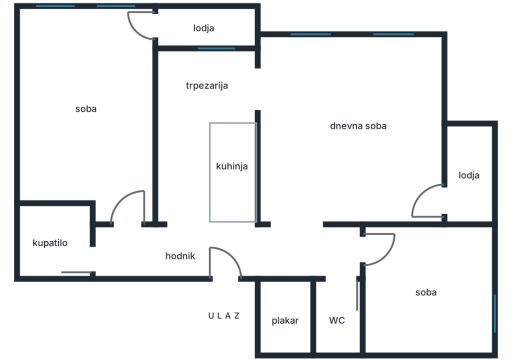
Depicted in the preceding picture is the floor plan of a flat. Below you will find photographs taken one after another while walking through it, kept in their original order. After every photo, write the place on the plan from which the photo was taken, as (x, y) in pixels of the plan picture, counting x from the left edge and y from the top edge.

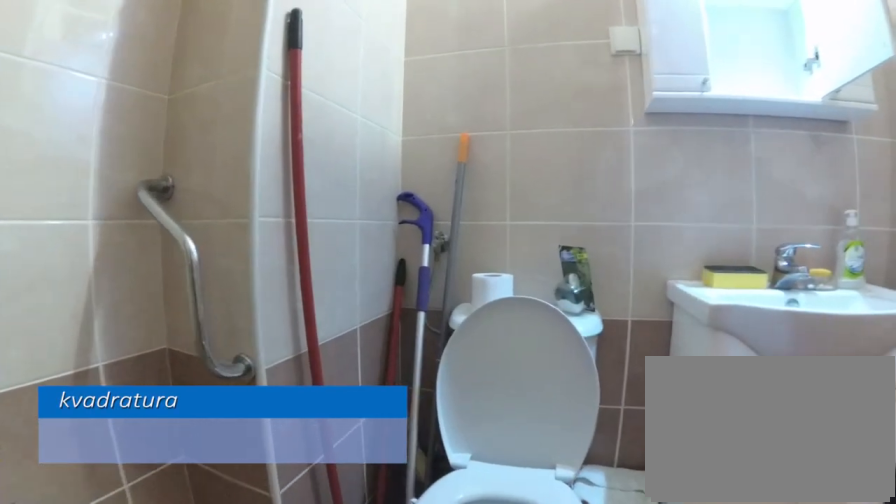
(59, 250)
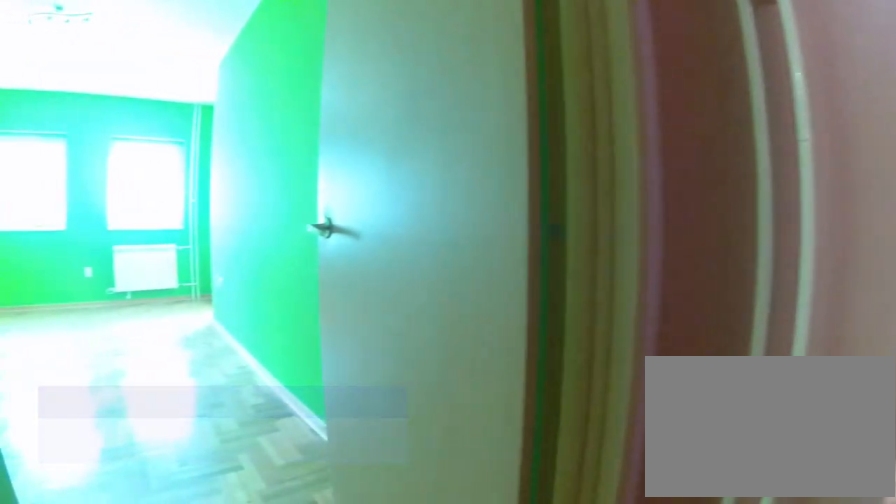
(106, 253)
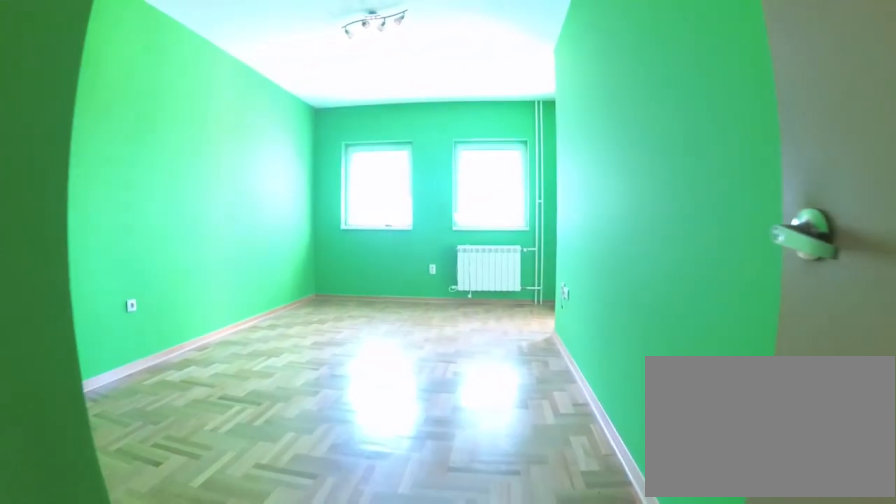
(130, 241)
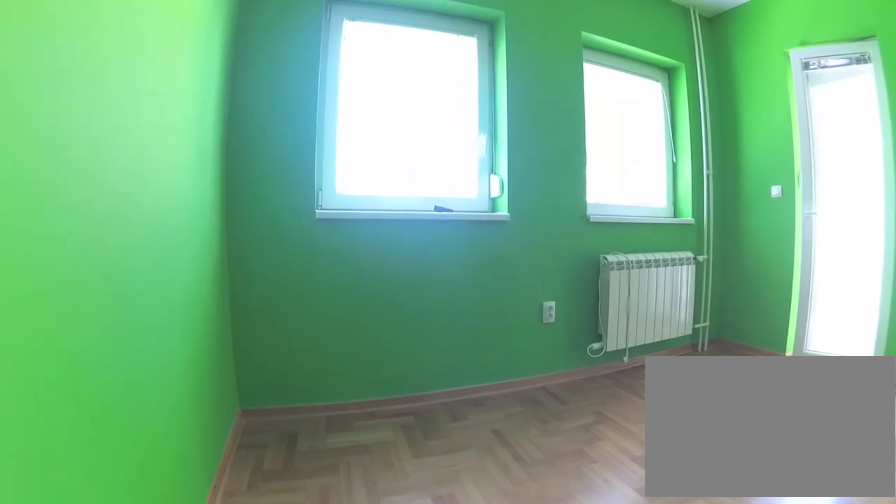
(50, 99)
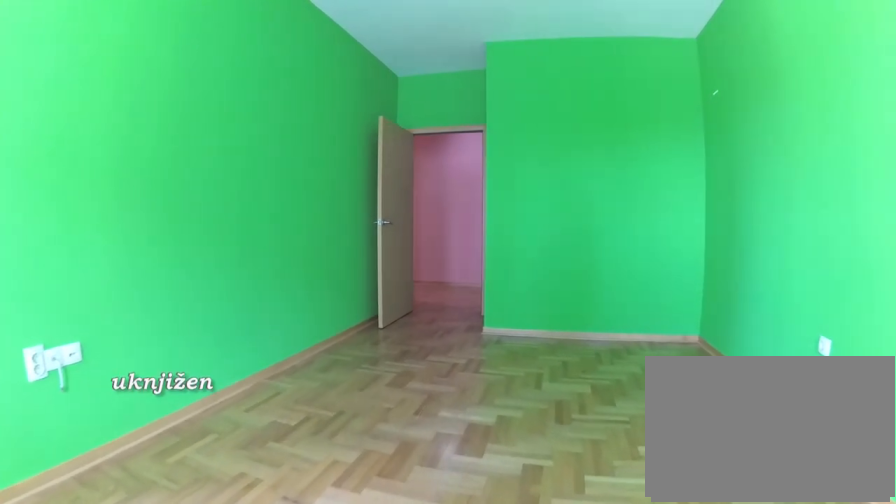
(58, 63)
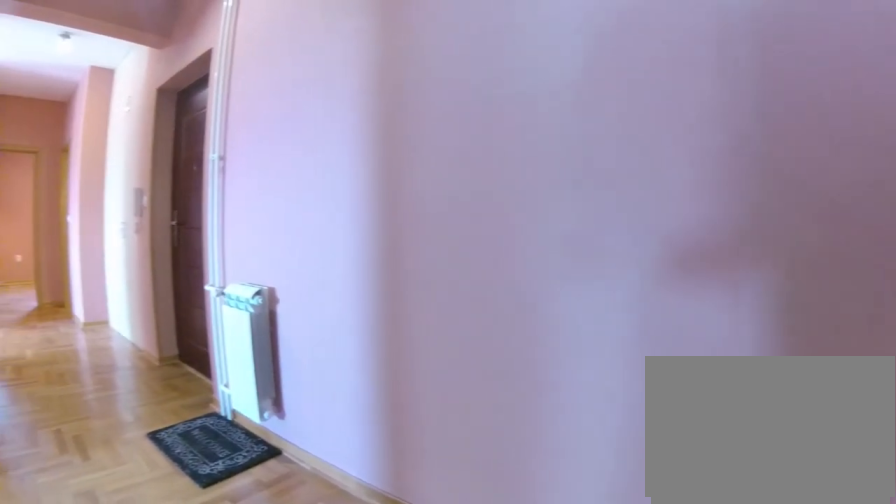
(122, 232)
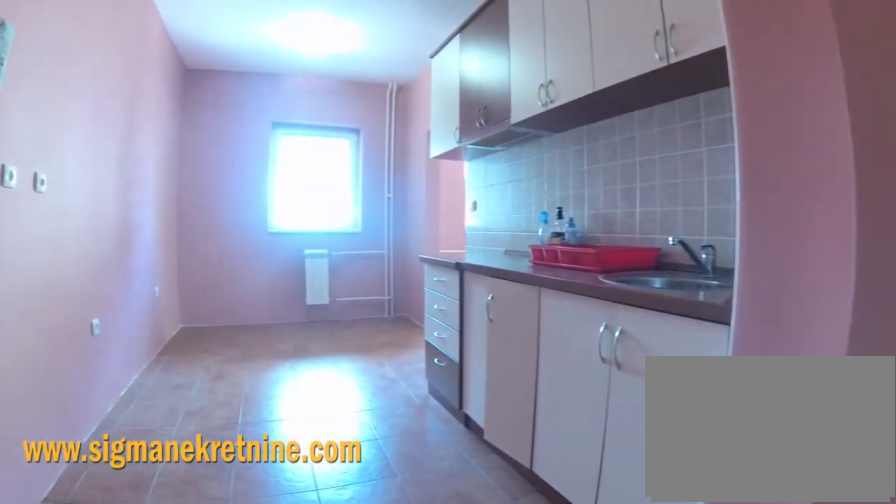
(179, 249)
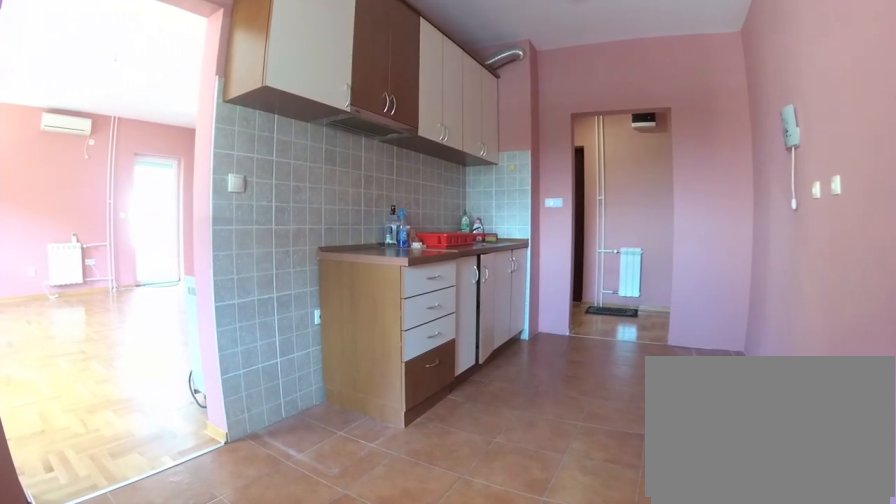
(176, 77)
